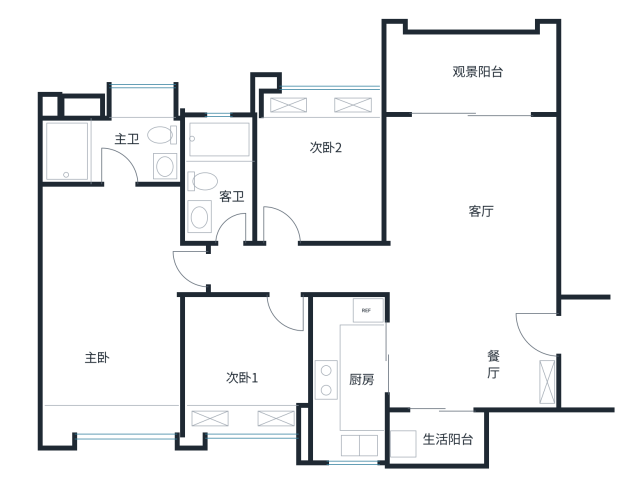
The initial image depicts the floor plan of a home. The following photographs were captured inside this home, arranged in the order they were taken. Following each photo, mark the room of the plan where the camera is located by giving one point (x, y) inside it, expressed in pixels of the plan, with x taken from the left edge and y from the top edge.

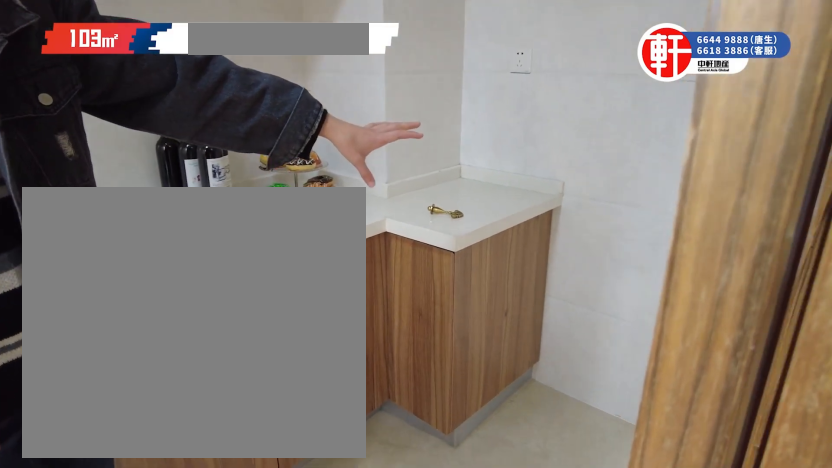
(349, 385)
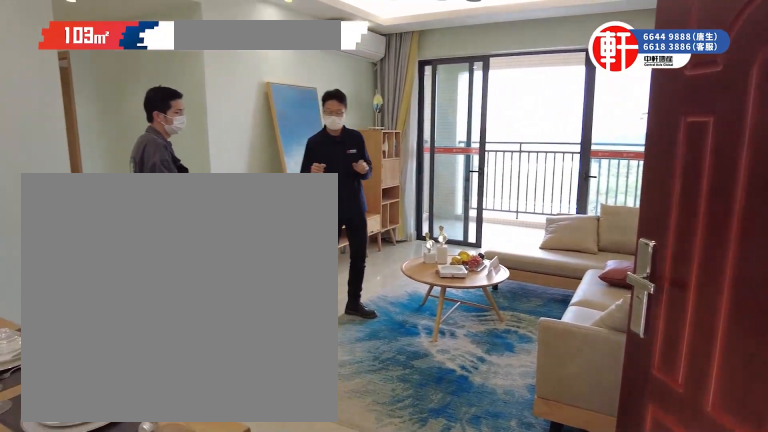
(474, 206)
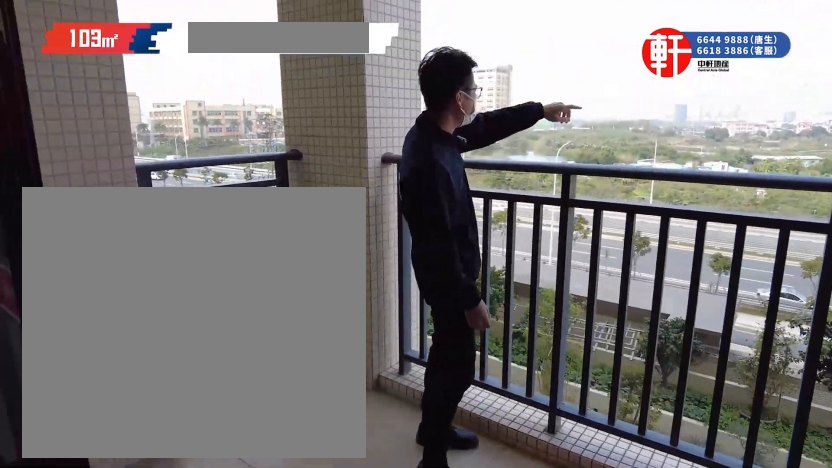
(469, 81)
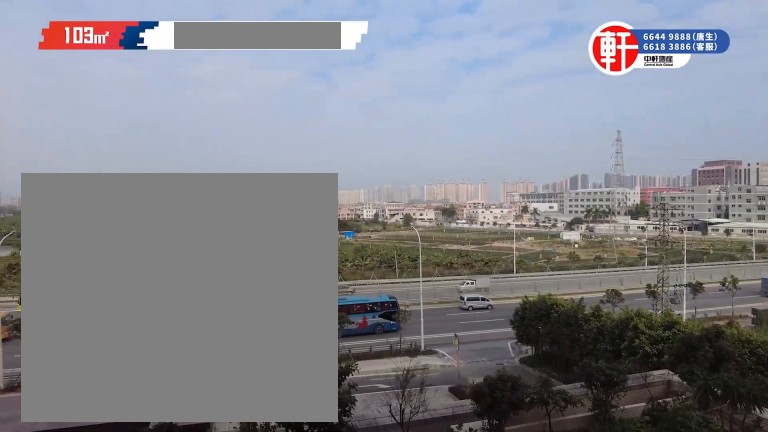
(469, 81)
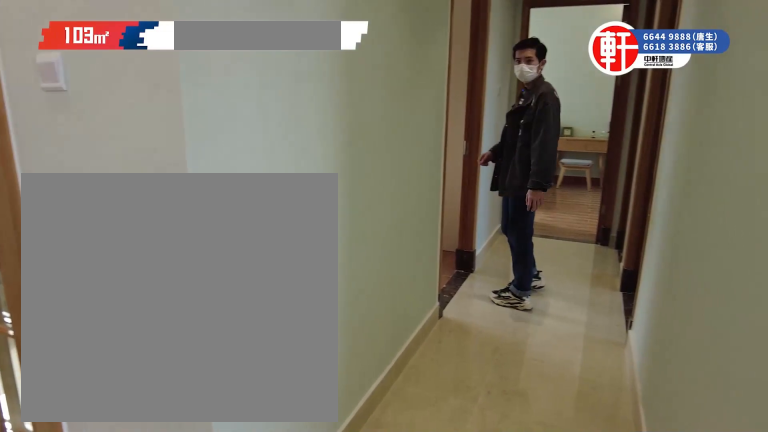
(298, 270)
